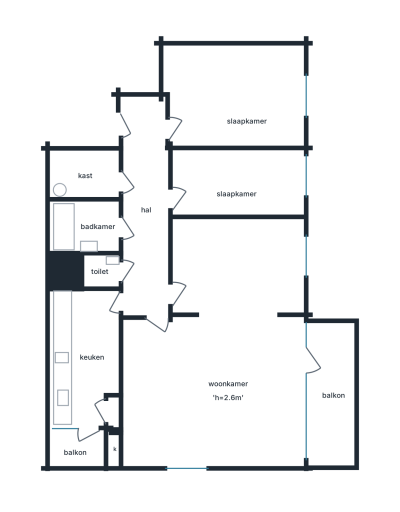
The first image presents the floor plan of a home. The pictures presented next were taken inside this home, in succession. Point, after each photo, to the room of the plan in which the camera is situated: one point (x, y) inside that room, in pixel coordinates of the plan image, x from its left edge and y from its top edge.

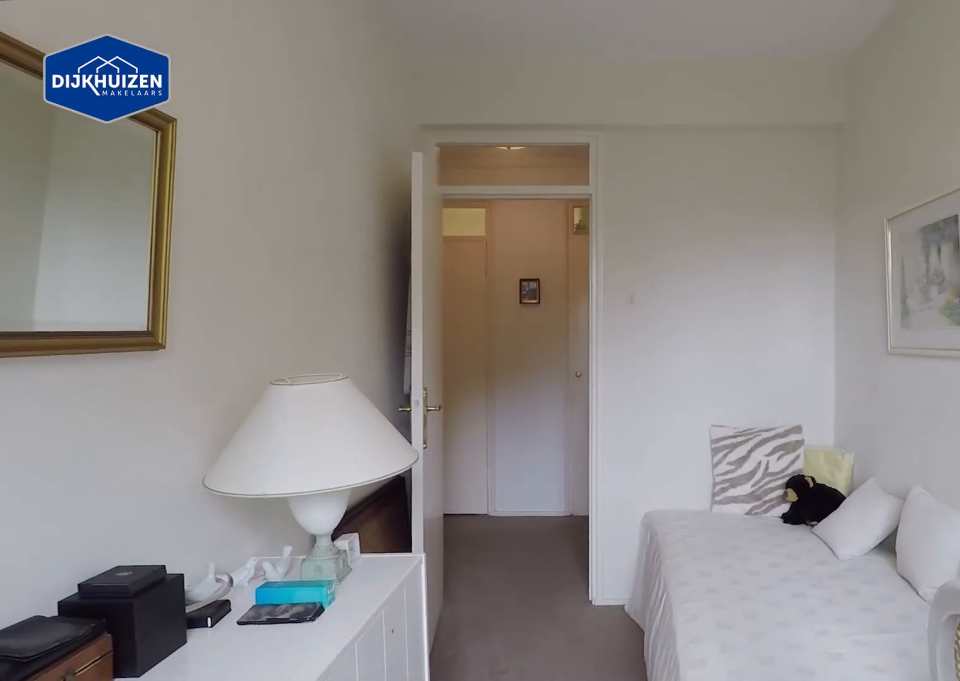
(237, 184)
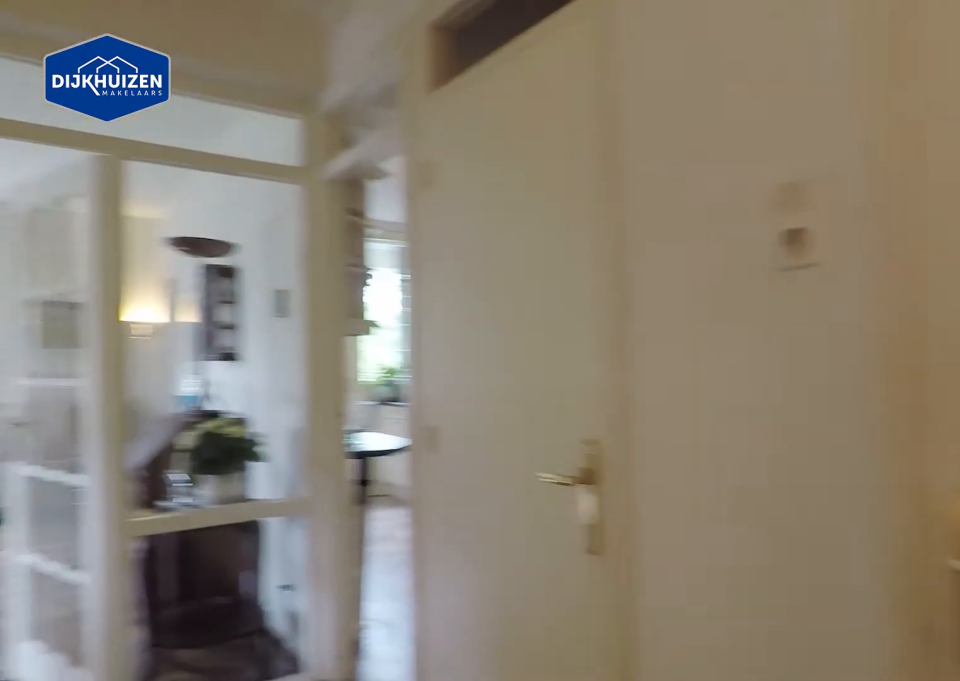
(146, 210)
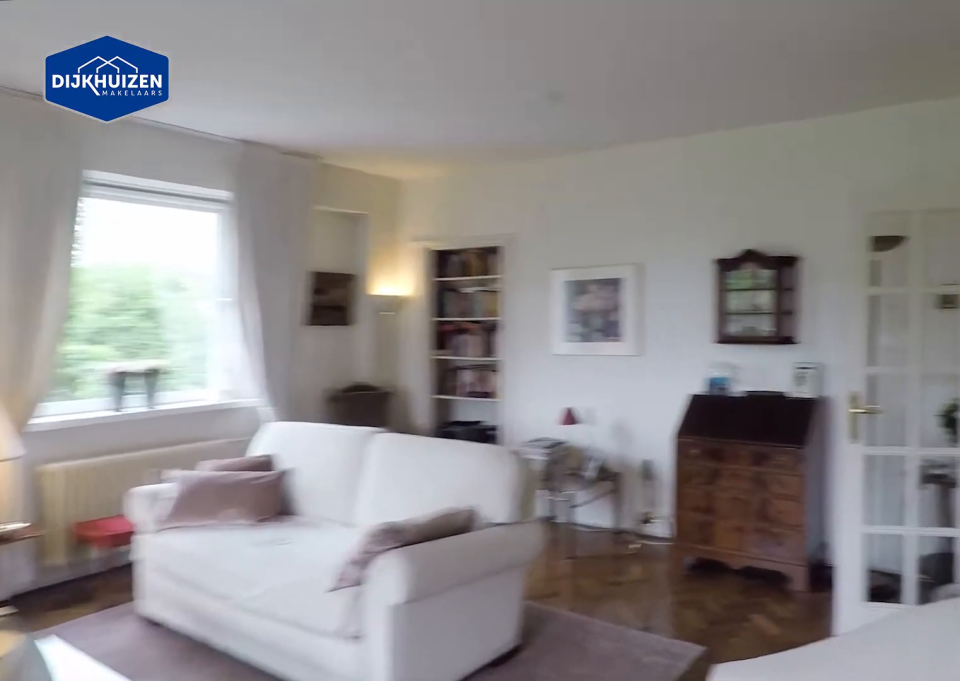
(219, 351)
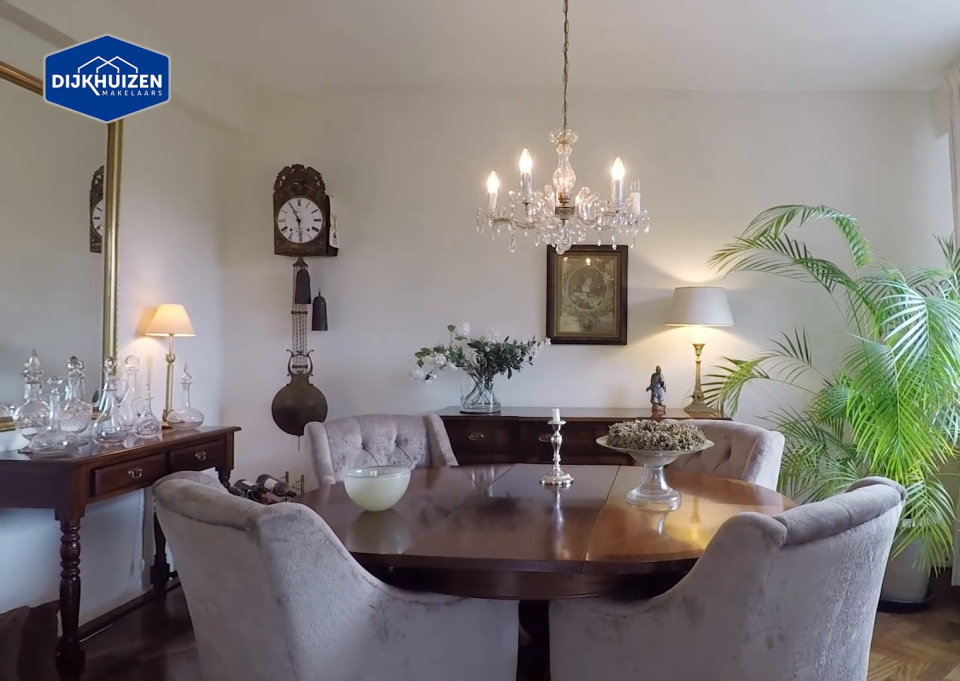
(219, 351)
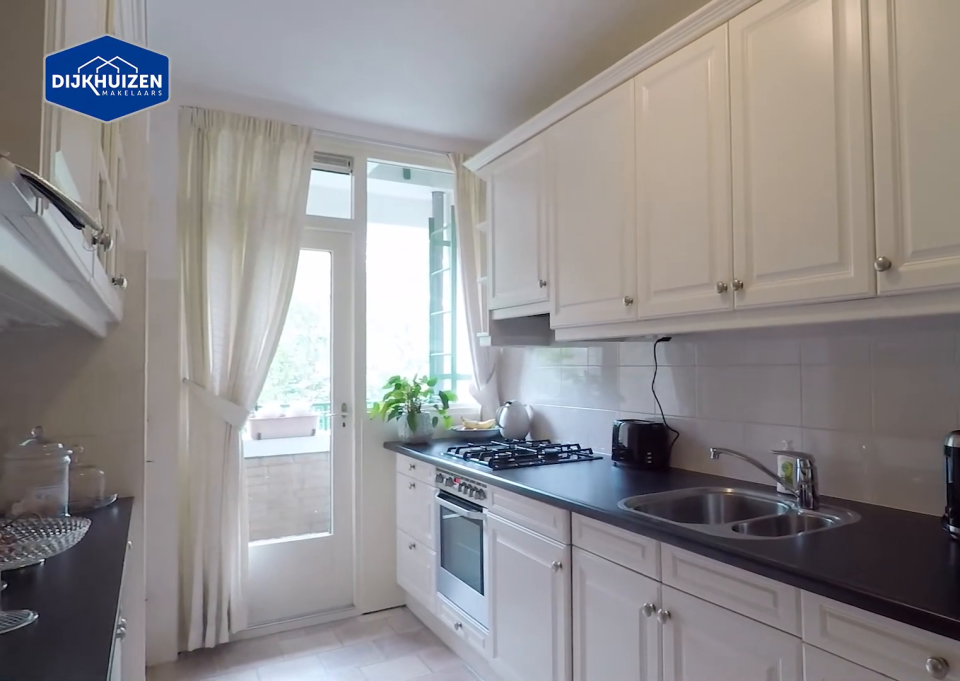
(80, 356)
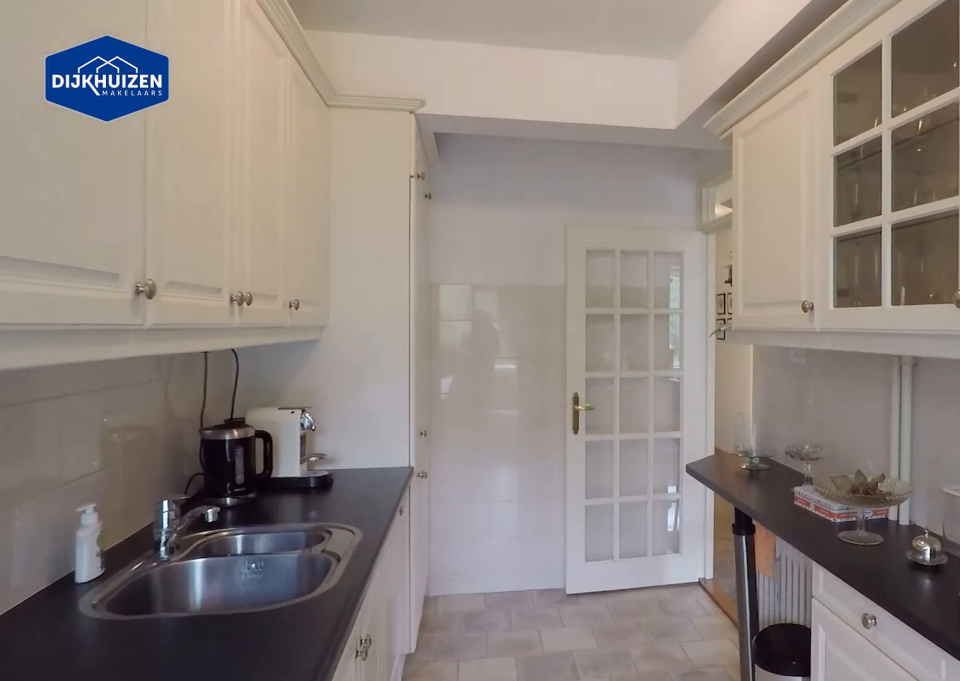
(80, 356)
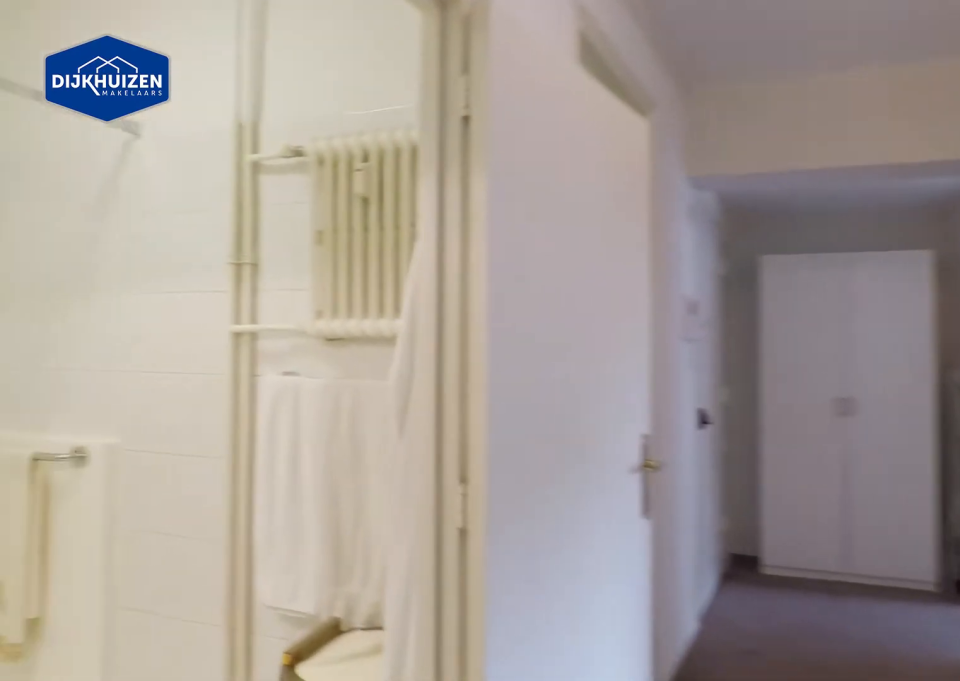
(146, 210)
